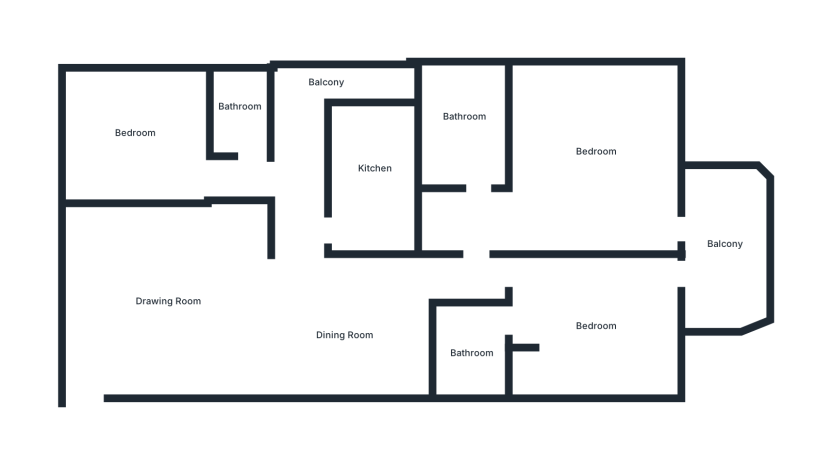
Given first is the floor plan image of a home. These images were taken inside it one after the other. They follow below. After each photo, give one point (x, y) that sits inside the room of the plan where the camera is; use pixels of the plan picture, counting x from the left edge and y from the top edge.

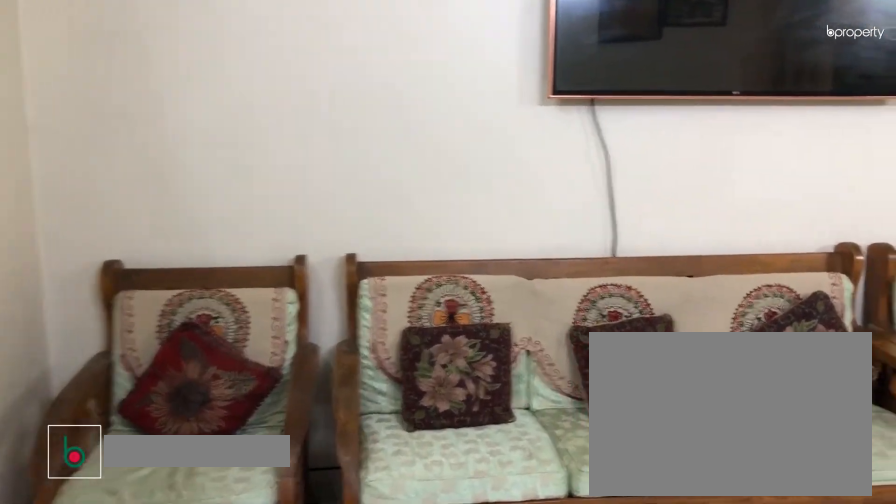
(124, 299)
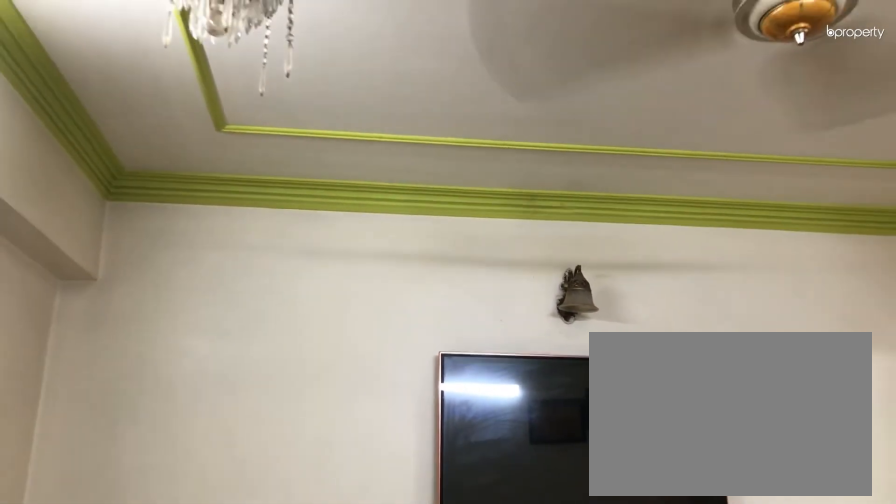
(170, 297)
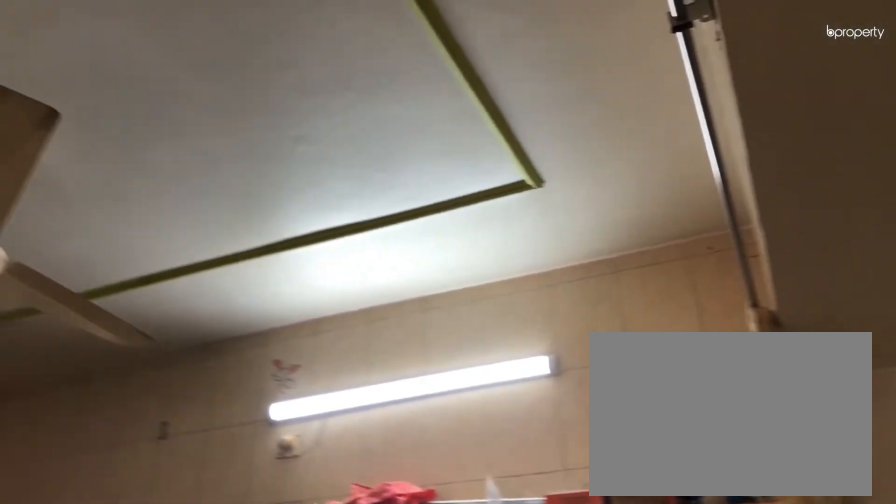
(349, 331)
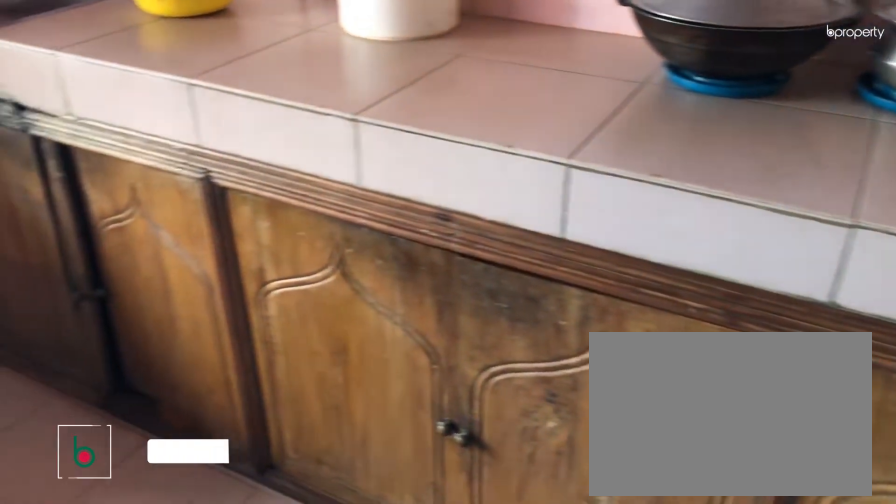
(372, 170)
